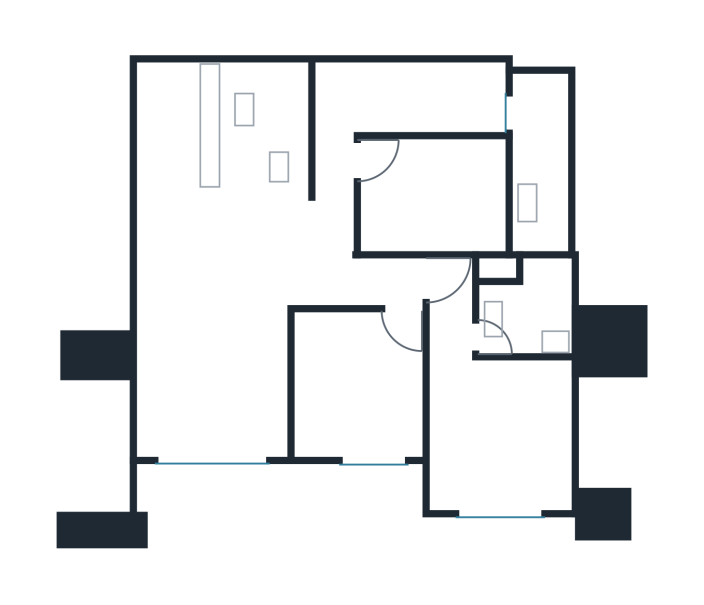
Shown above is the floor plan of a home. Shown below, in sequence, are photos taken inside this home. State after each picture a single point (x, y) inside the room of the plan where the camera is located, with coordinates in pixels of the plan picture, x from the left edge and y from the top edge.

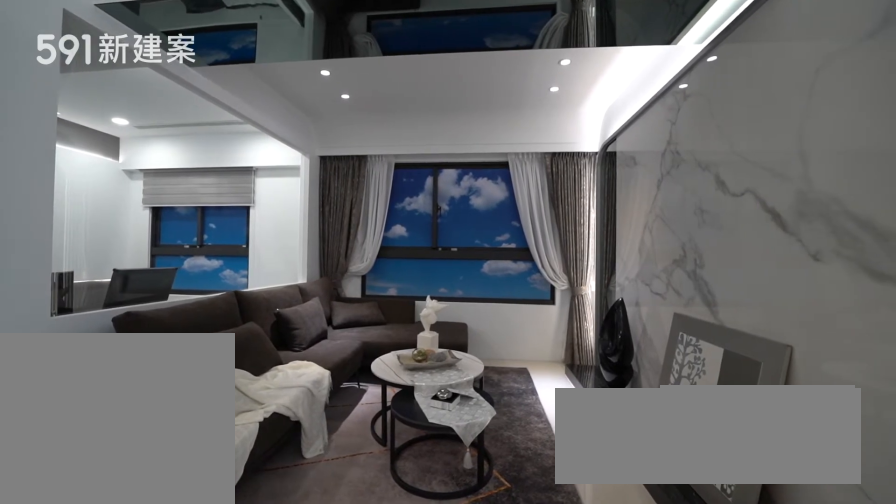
(213, 382)
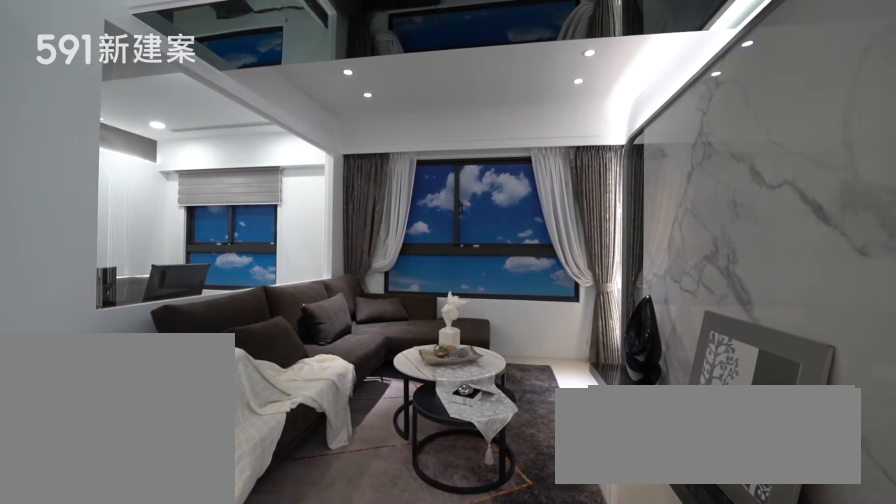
(213, 382)
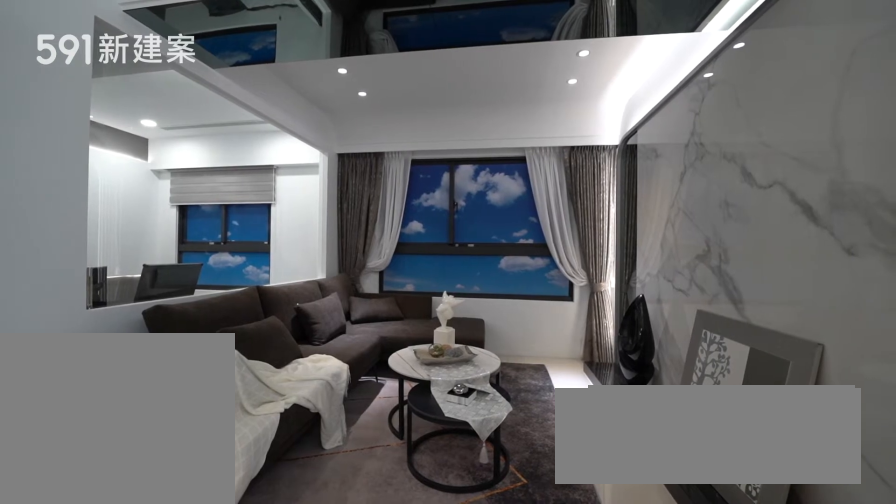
(213, 382)
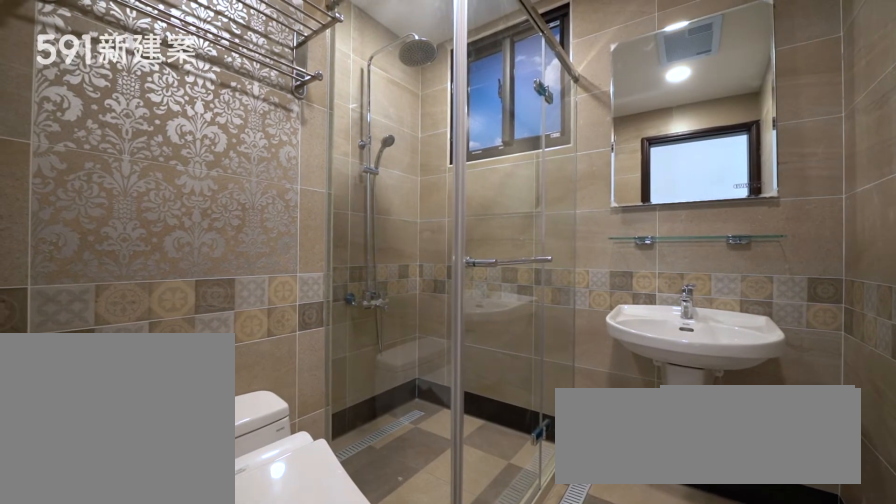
(528, 305)
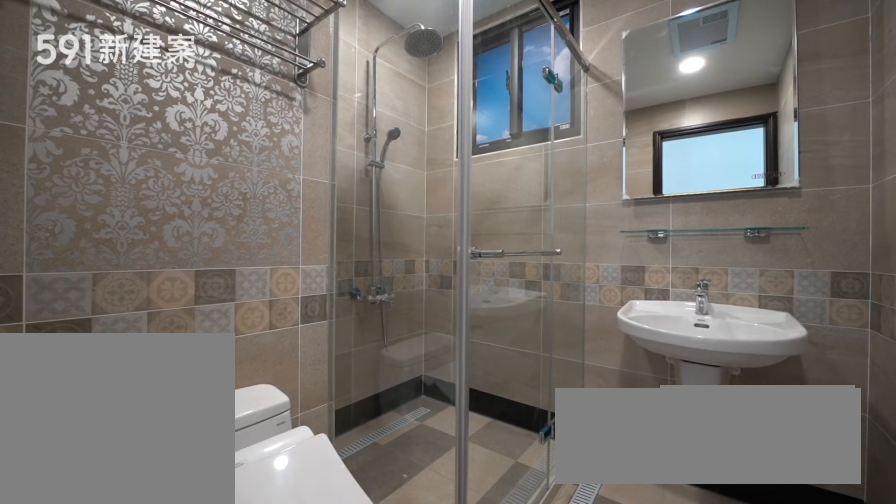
(528, 305)
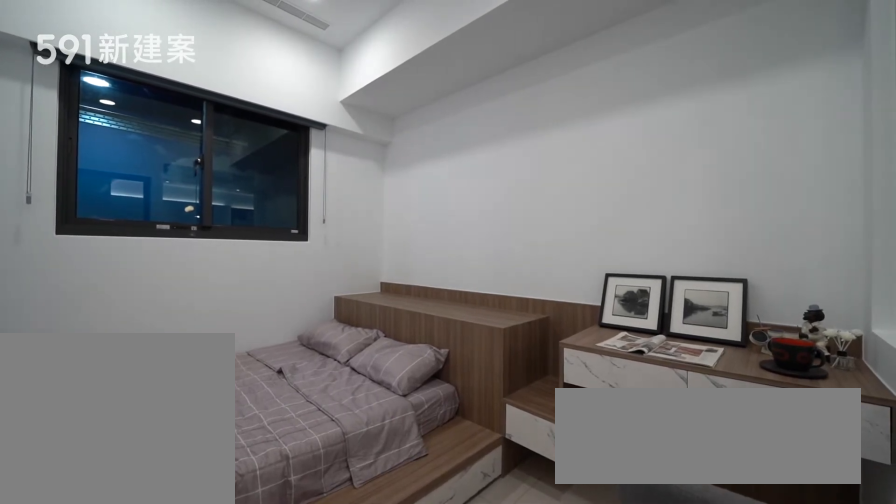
(440, 195)
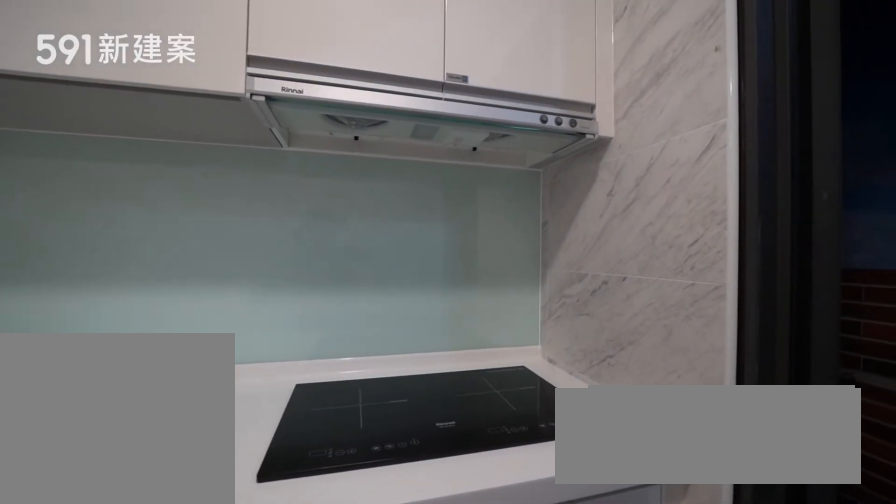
(417, 96)
